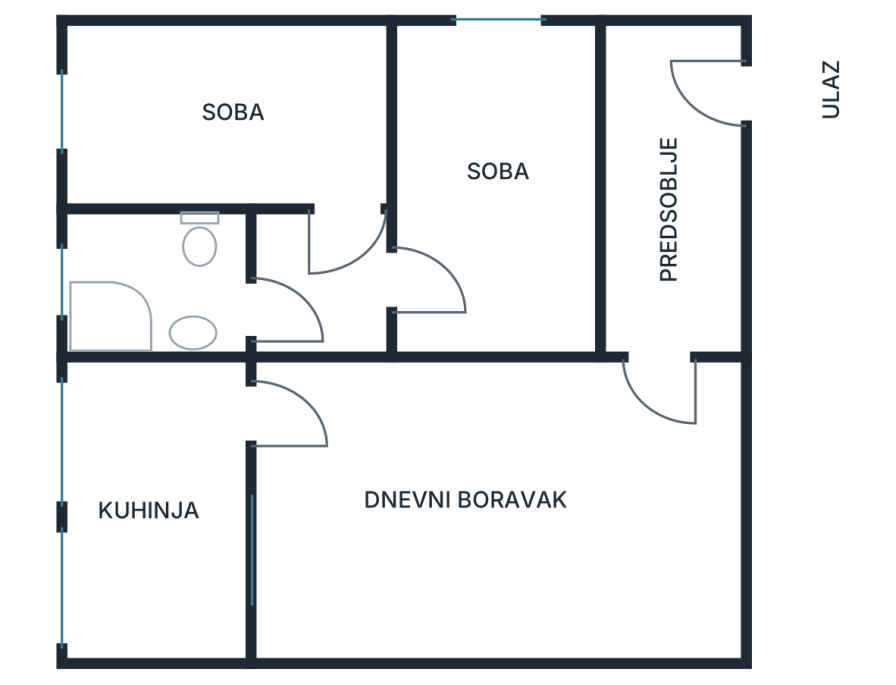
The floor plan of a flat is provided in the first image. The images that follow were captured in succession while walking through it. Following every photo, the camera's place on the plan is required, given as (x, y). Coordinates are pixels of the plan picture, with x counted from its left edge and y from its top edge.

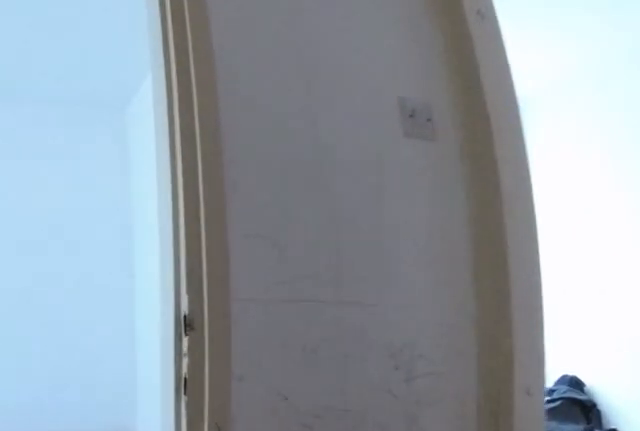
(332, 303)
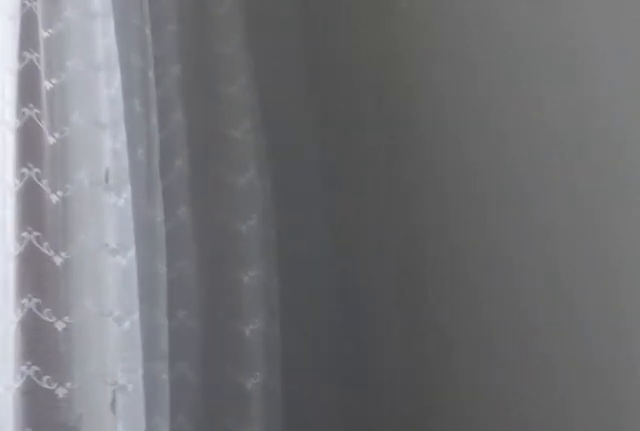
(134, 137)
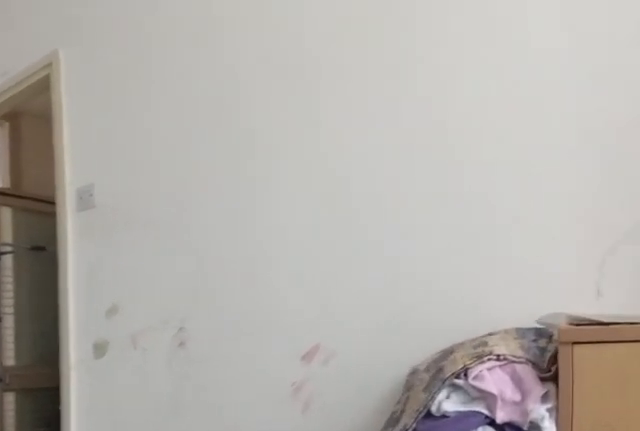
(102, 86)
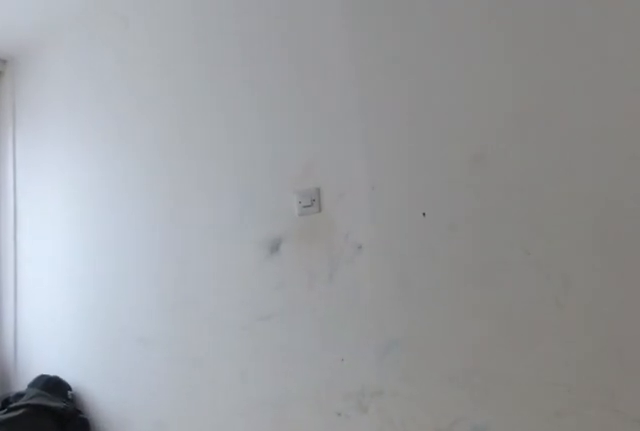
(432, 282)
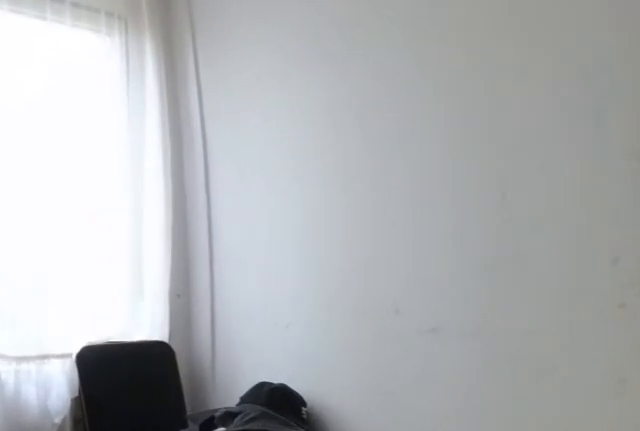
(467, 221)
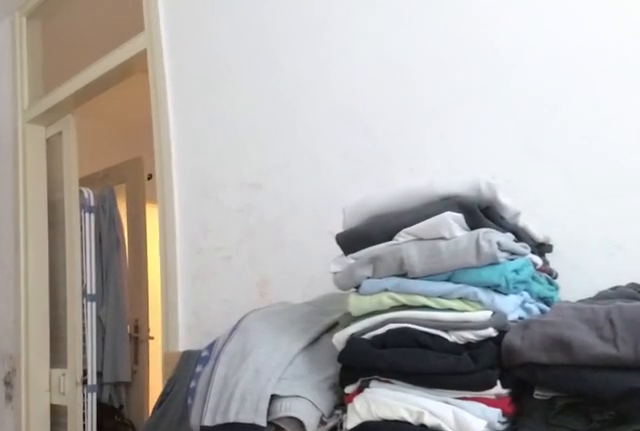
(498, 62)
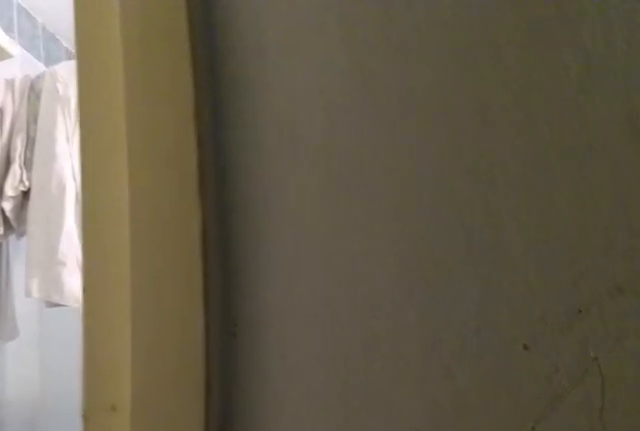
(292, 275)
